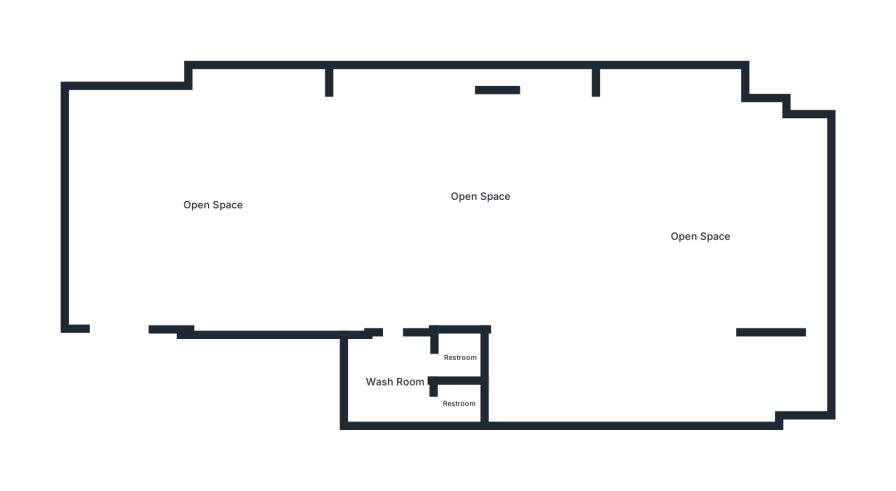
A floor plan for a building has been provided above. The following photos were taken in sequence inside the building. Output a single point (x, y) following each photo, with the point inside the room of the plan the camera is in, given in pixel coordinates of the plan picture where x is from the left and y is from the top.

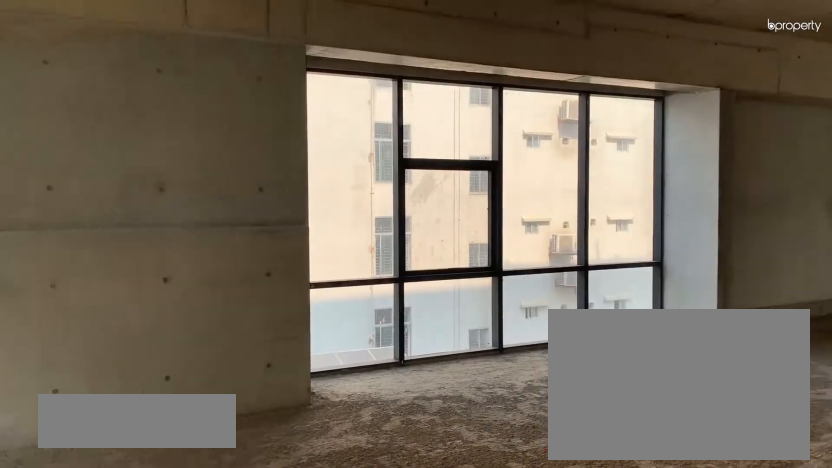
(215, 206)
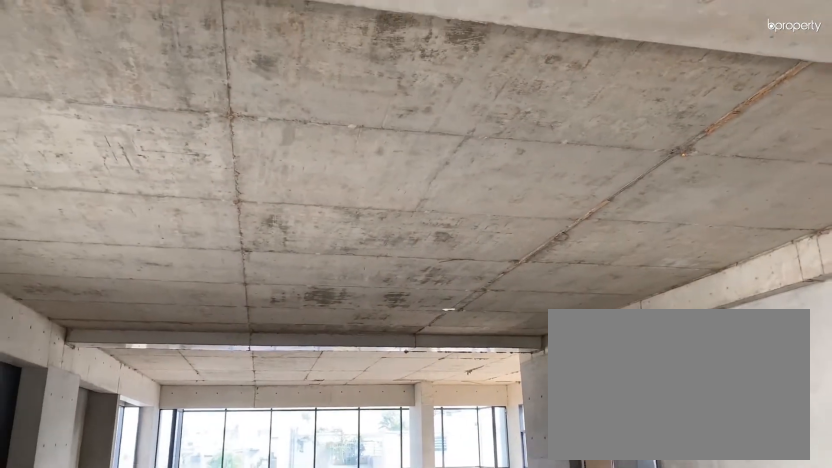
(215, 206)
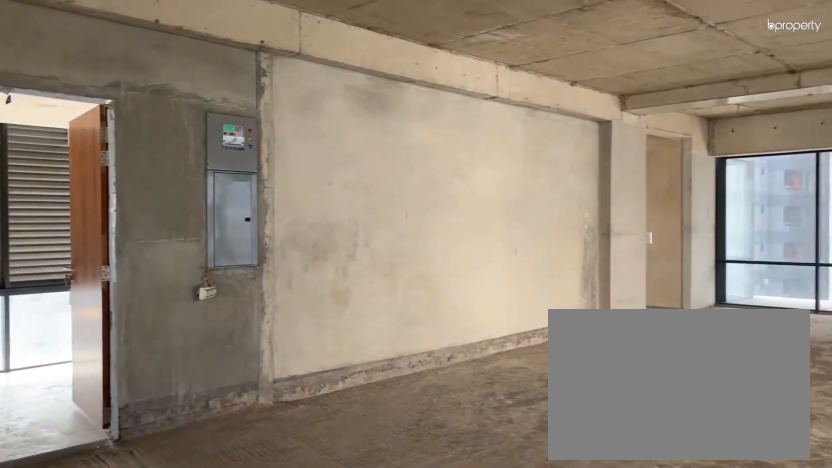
(483, 195)
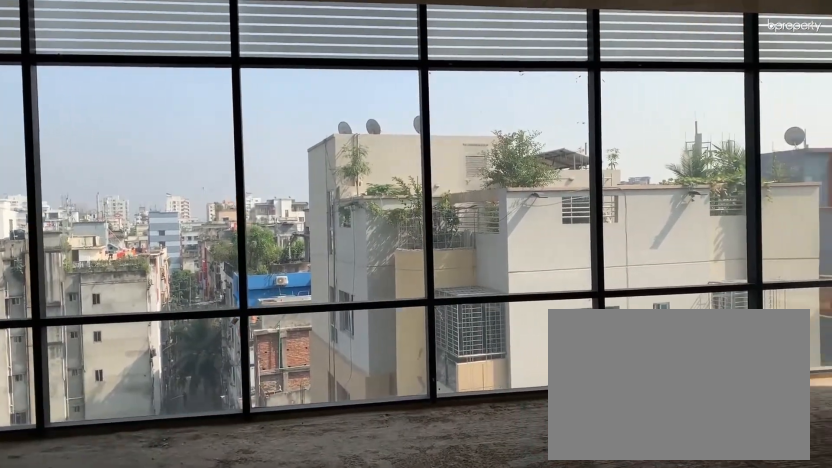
(703, 236)
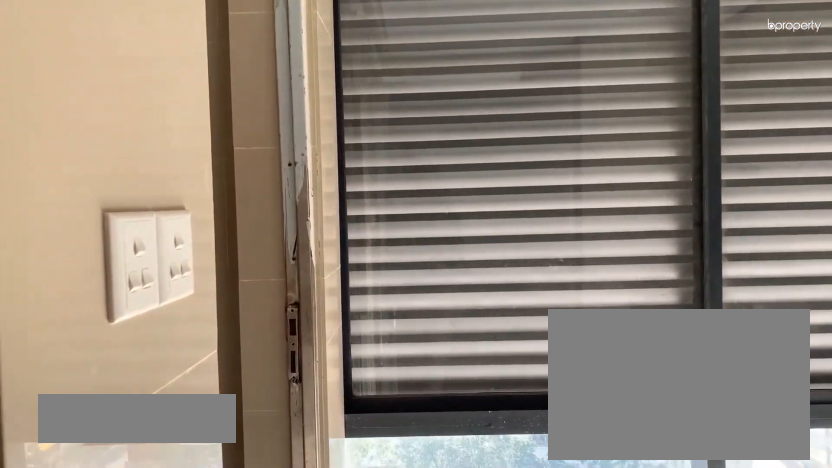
(394, 382)
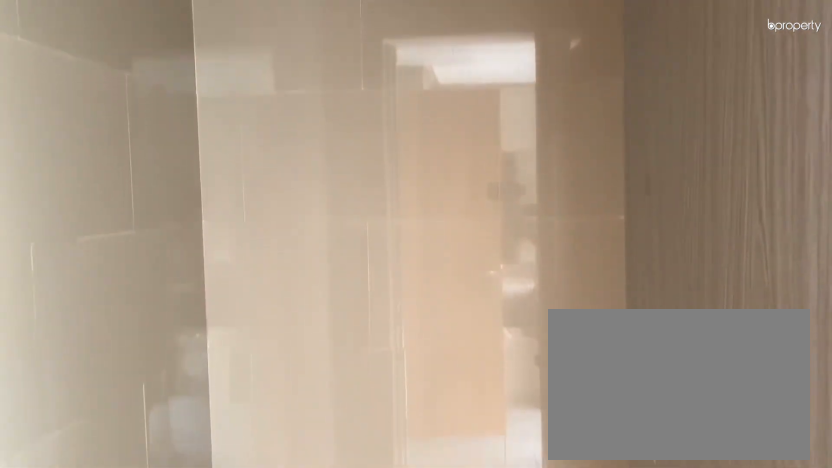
(459, 358)
